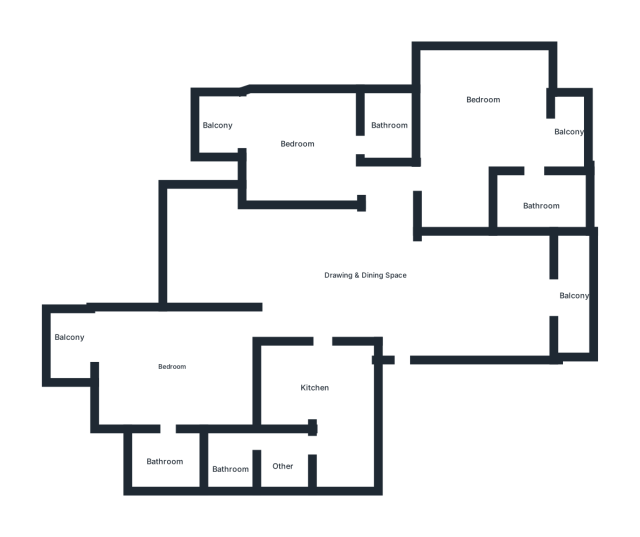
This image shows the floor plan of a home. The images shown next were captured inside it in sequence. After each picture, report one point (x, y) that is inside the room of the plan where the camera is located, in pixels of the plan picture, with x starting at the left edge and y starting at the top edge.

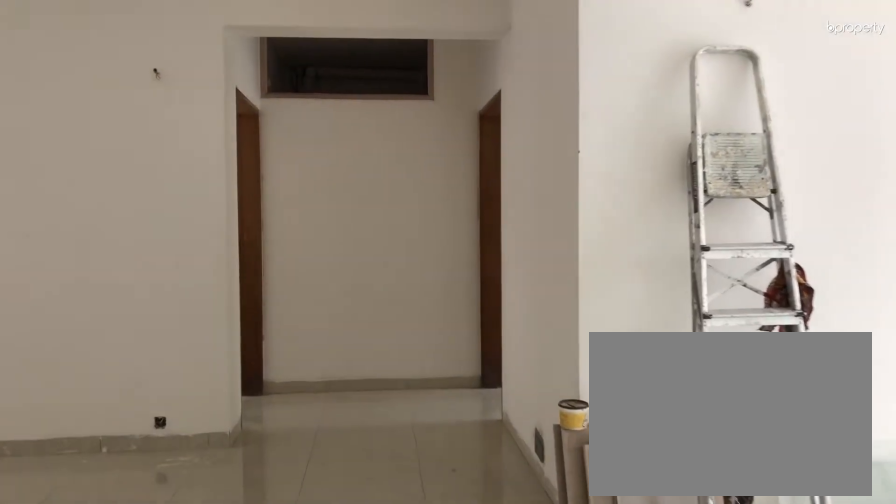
(371, 301)
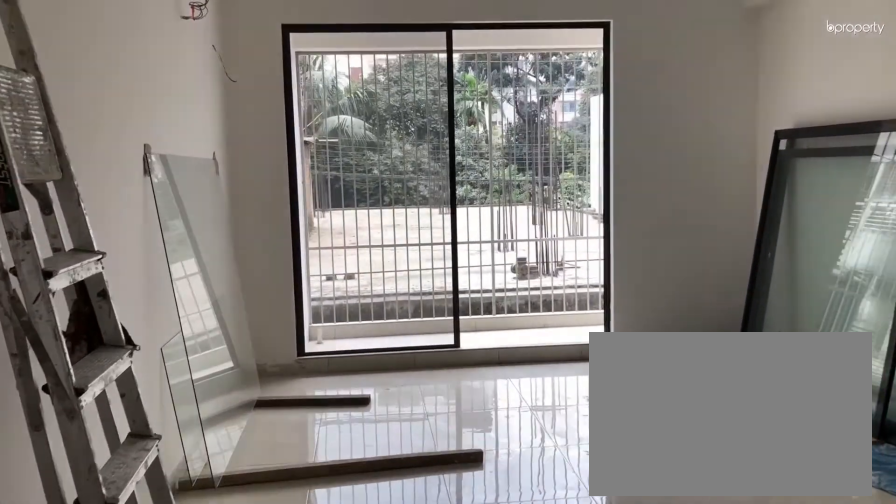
(373, 283)
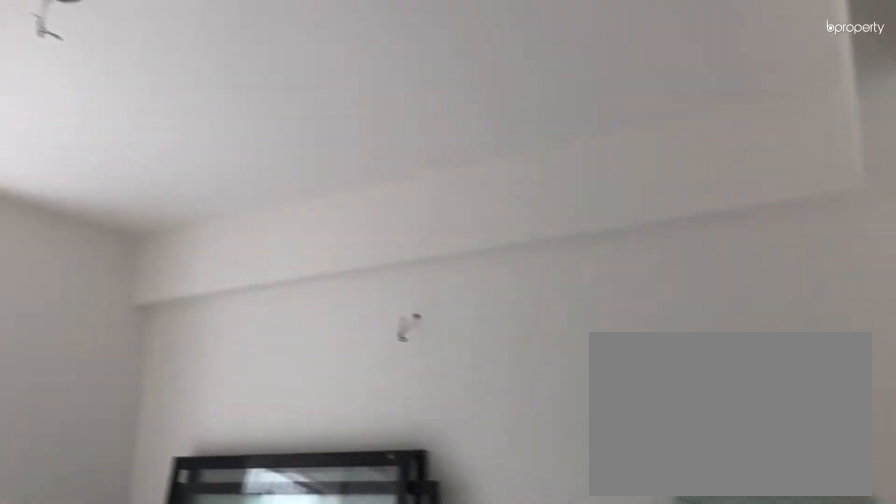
(479, 285)
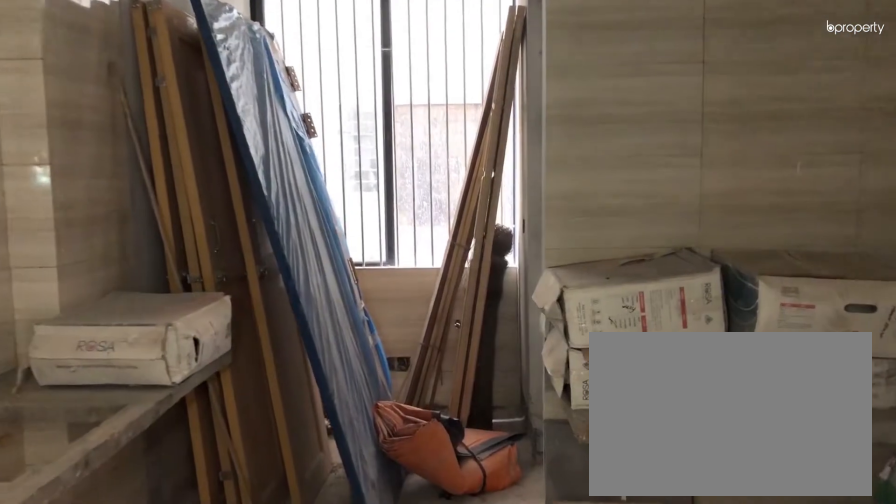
(318, 354)
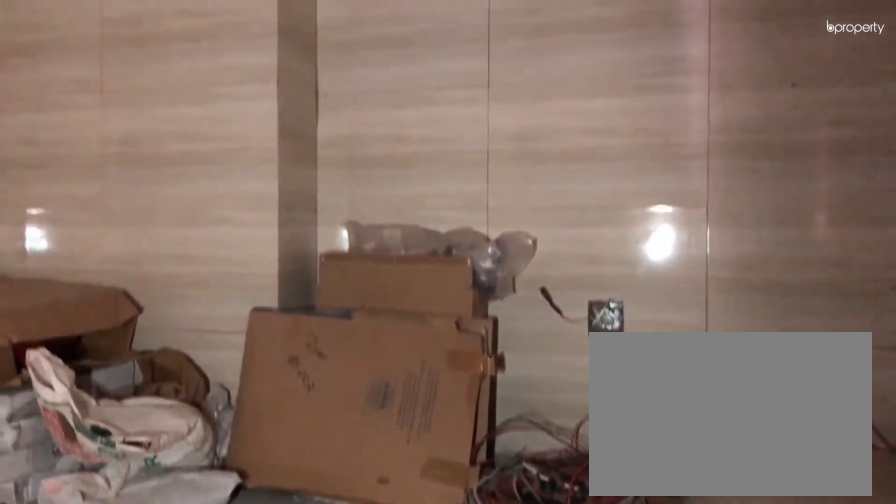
(311, 379)
